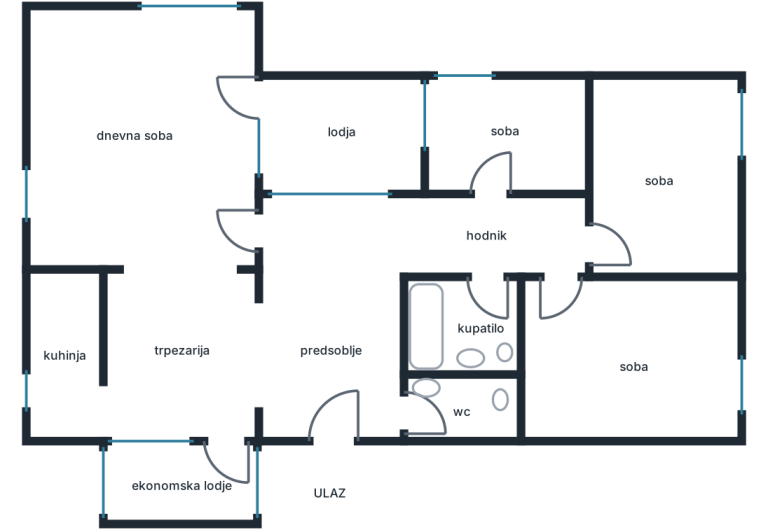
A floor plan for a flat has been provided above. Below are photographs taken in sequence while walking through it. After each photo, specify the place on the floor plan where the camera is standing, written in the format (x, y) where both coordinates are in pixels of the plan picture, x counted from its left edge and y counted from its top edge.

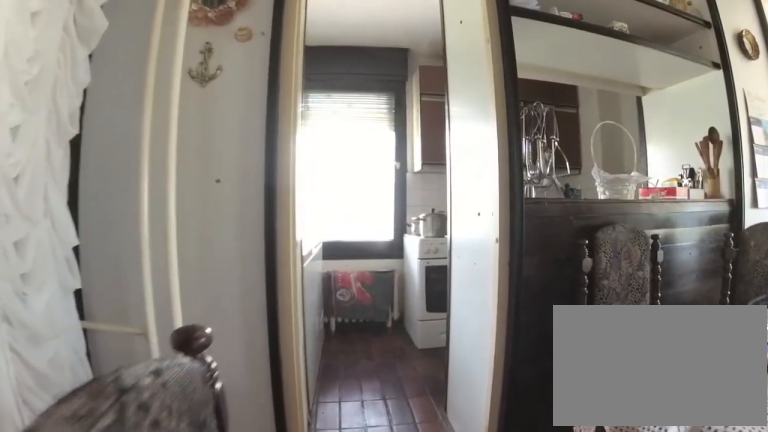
(210, 402)
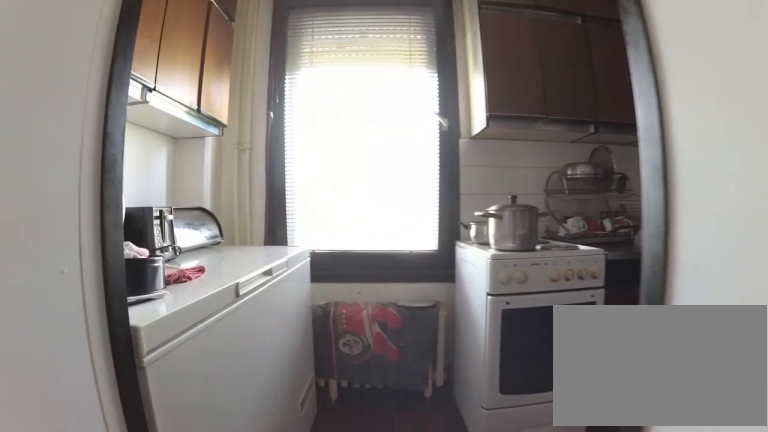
(122, 403)
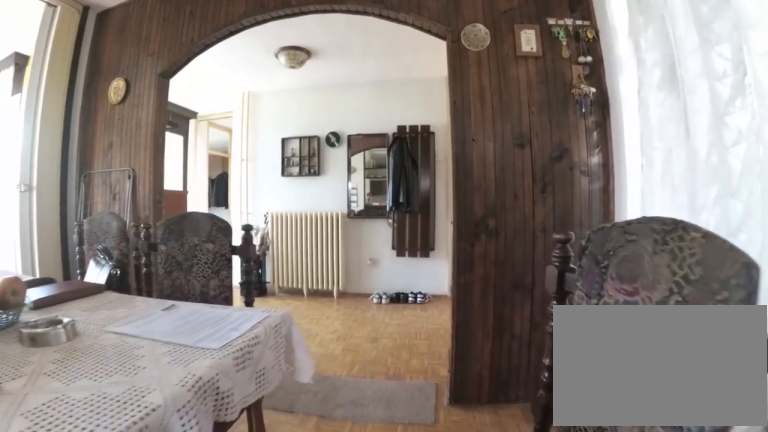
(117, 421)
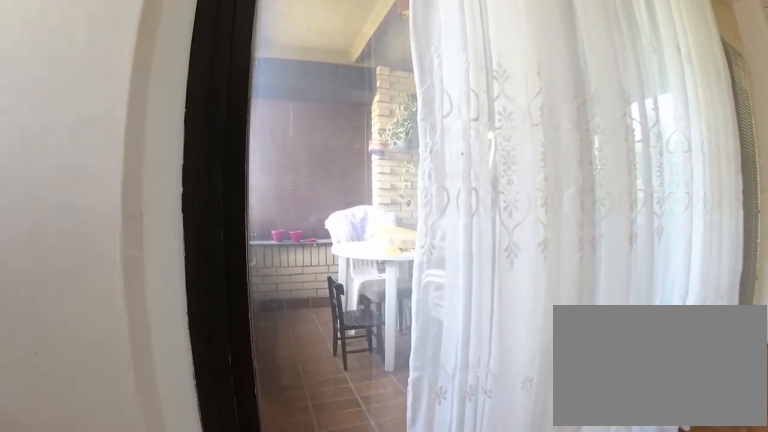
(182, 106)
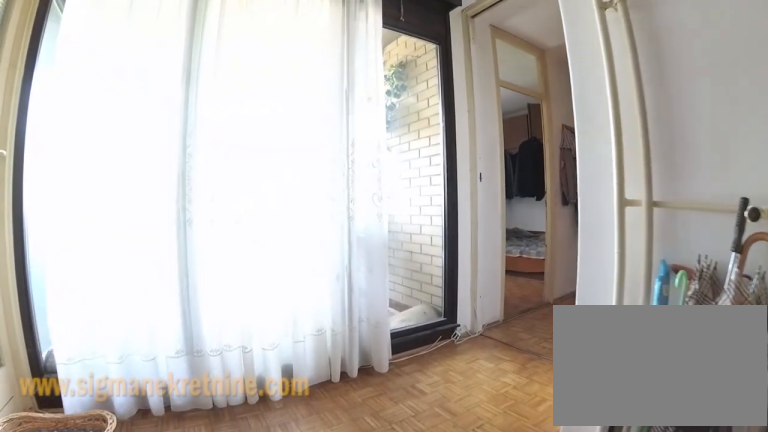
(324, 331)
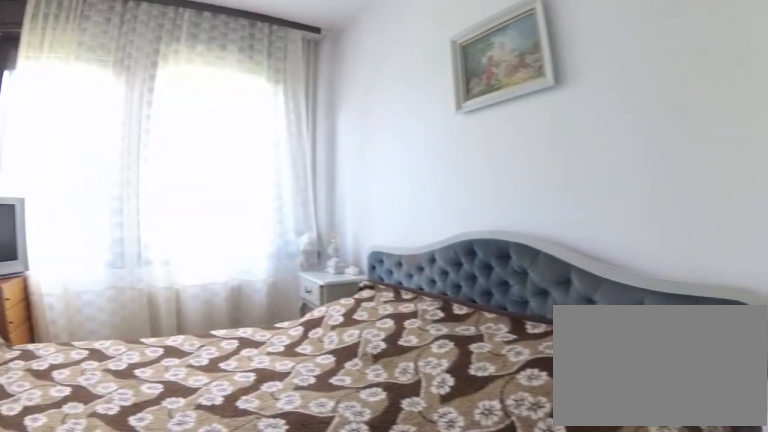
(536, 384)
